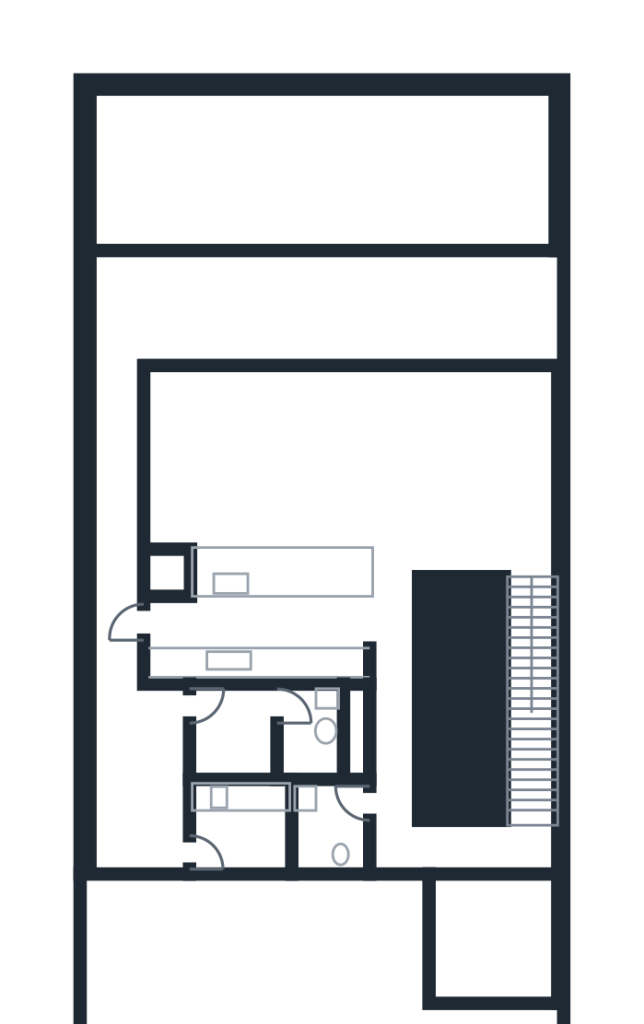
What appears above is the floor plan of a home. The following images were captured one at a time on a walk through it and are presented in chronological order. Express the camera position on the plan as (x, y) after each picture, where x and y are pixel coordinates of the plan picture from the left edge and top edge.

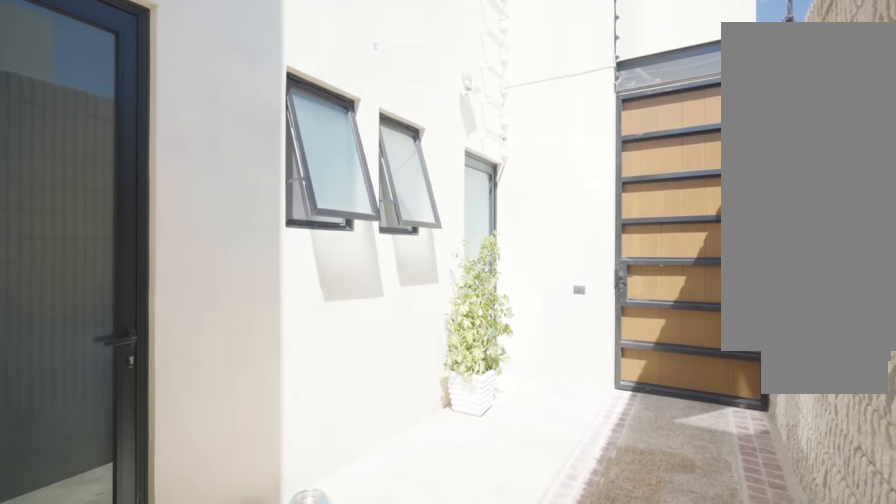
(100, 668)
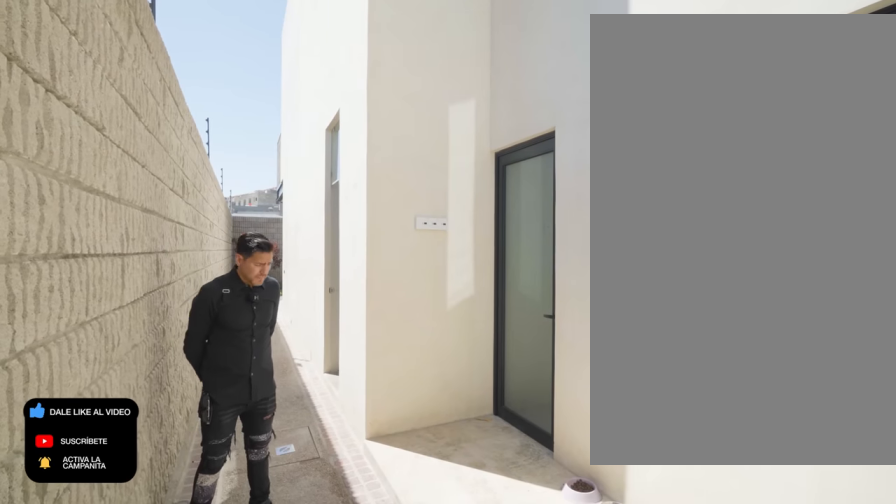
(144, 830)
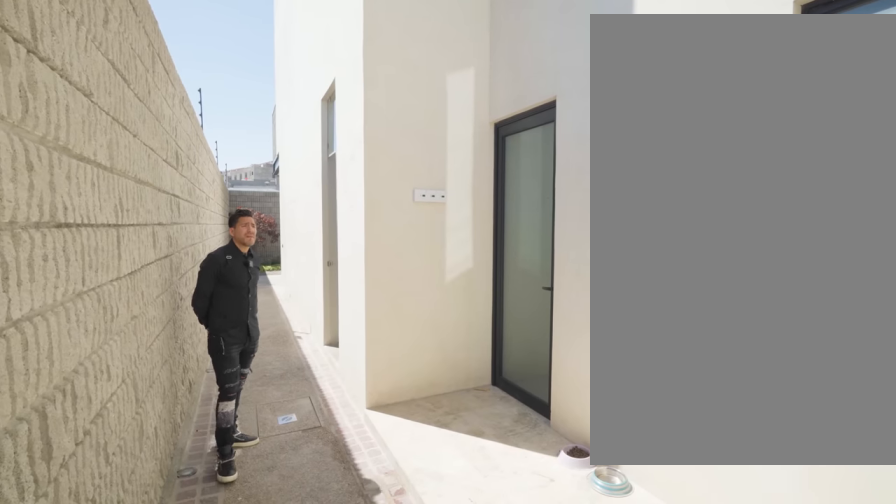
(131, 834)
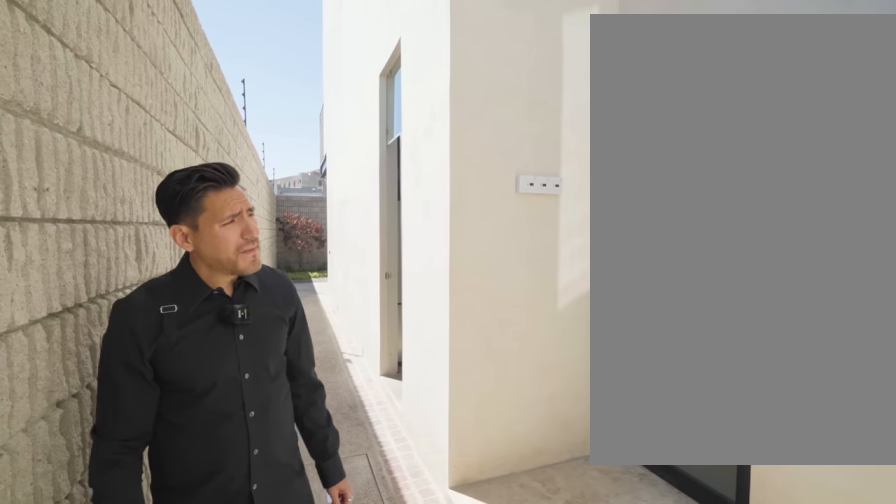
(112, 781)
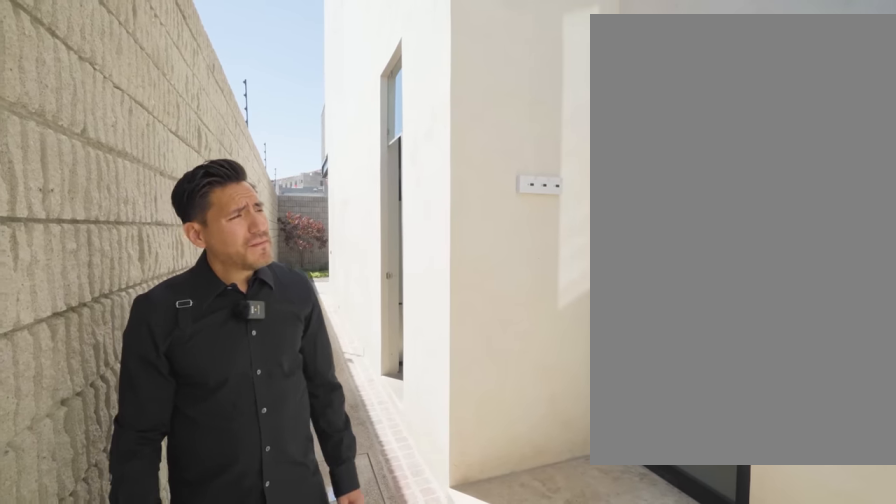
(112, 781)
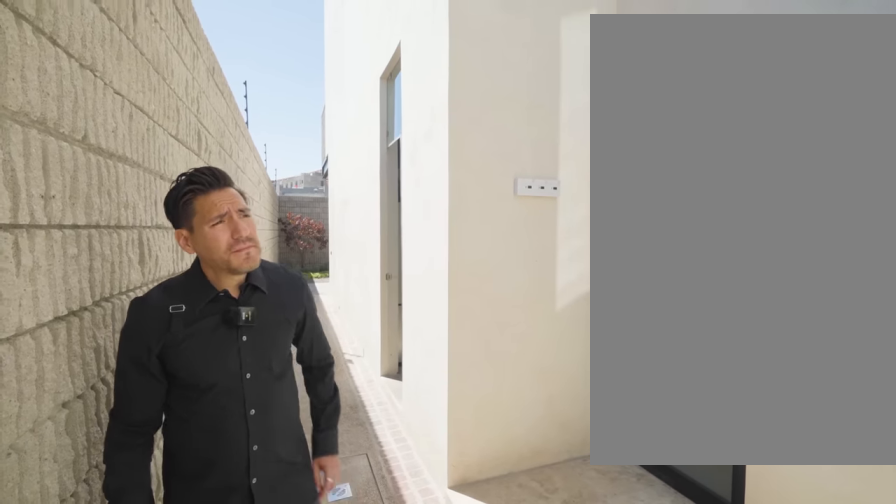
(112, 781)
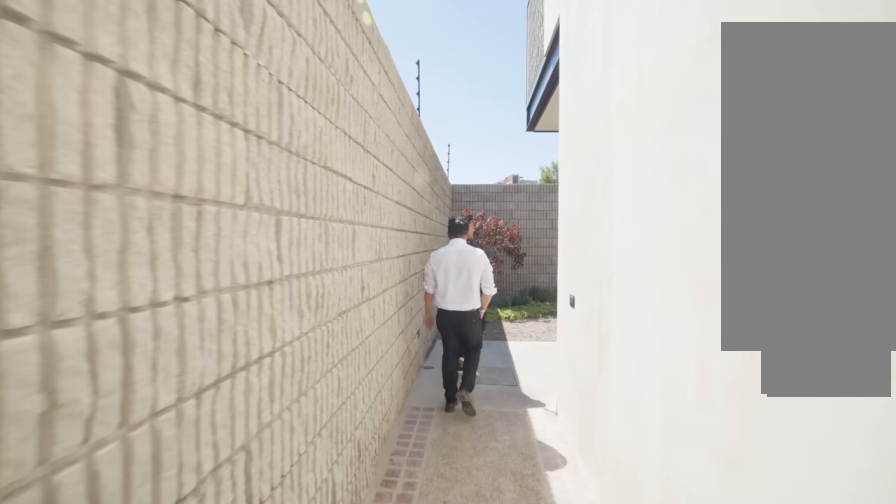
(105, 575)
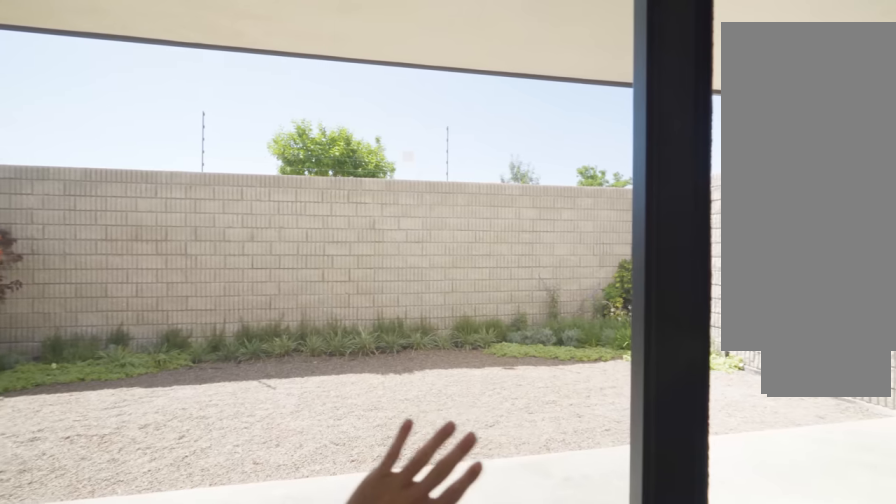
(276, 398)
